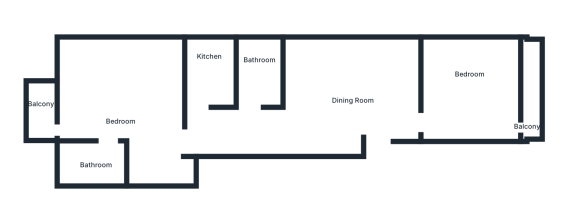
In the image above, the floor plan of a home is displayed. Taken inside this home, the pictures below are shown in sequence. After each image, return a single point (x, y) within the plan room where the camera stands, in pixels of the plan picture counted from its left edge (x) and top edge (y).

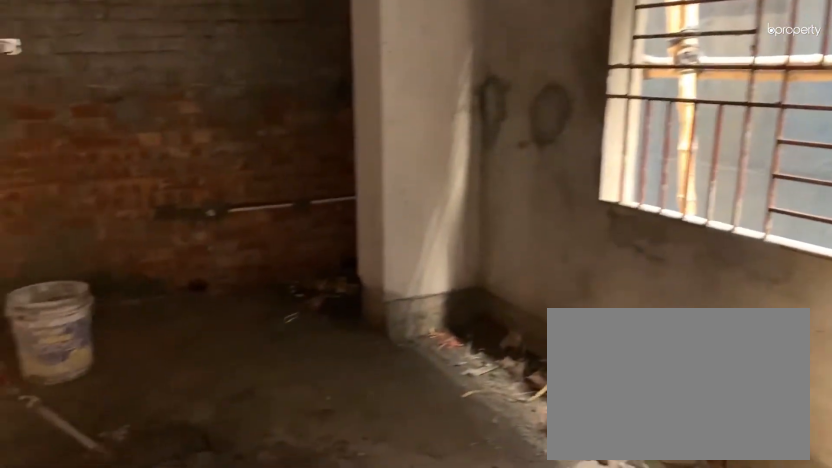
(354, 83)
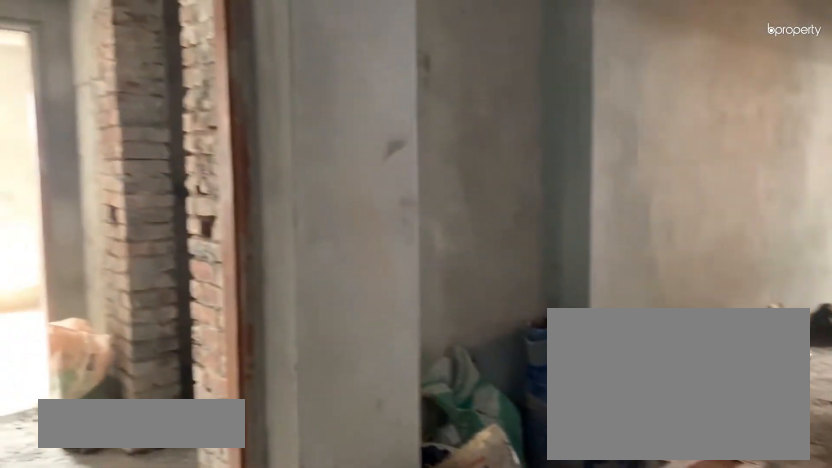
(354, 83)
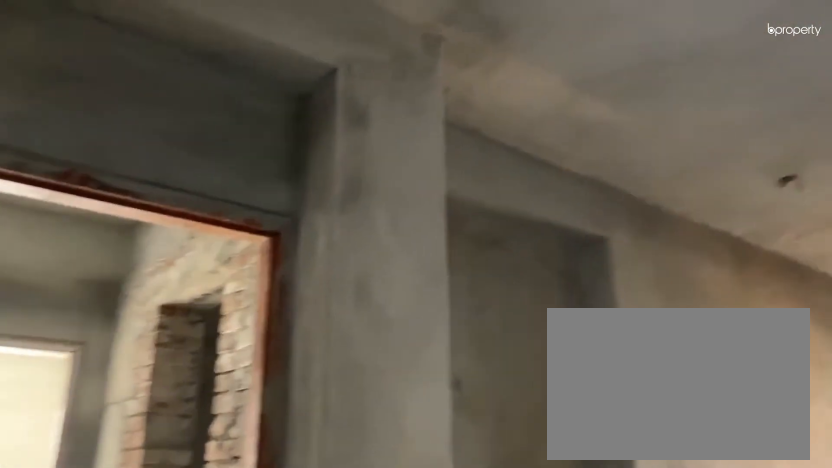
(354, 83)
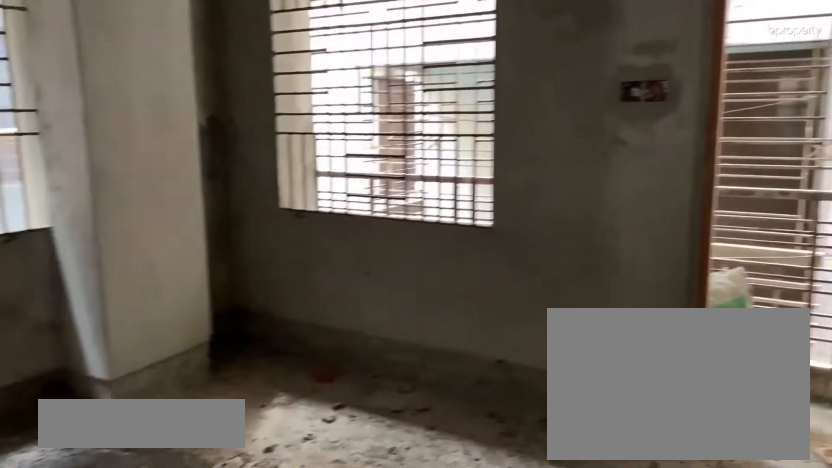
(472, 76)
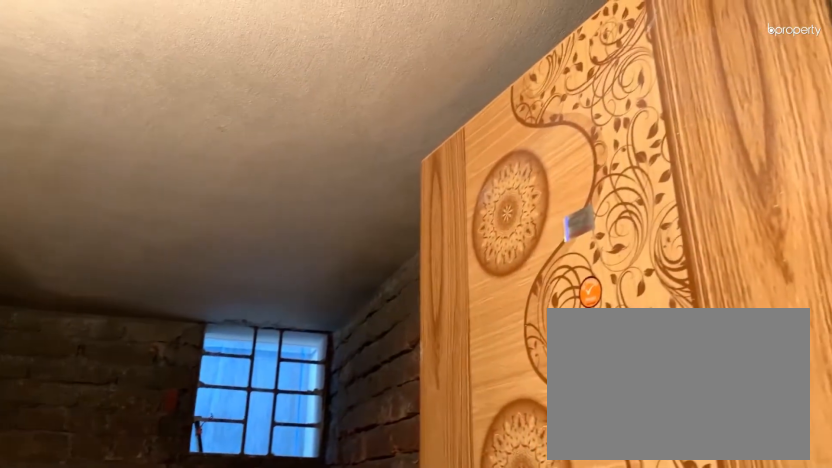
(264, 69)
